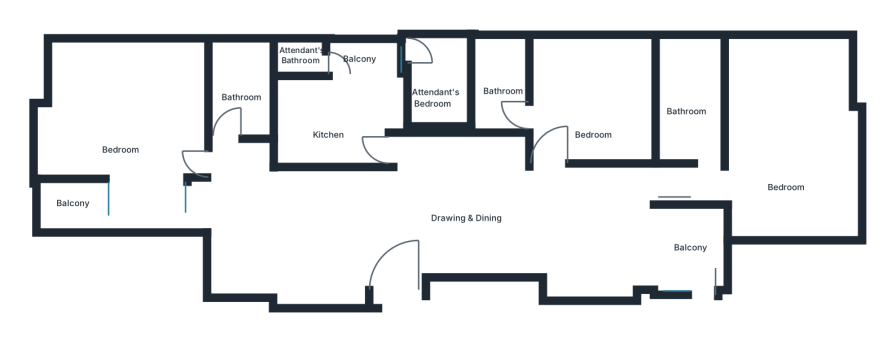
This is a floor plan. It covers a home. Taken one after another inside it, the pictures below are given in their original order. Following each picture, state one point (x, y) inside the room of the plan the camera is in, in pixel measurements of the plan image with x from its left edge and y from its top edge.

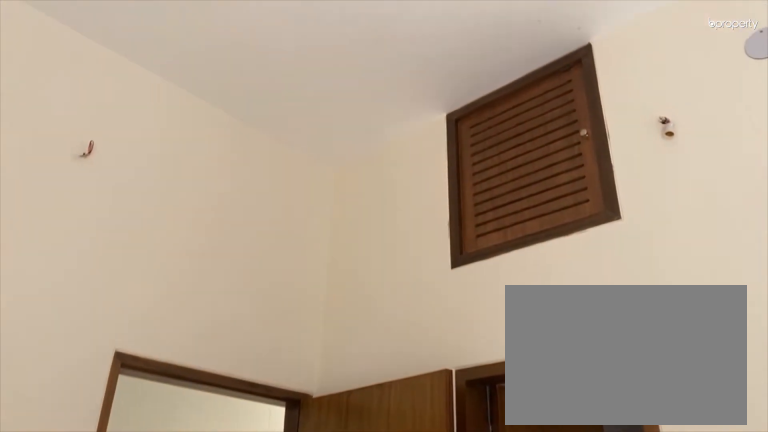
(588, 86)
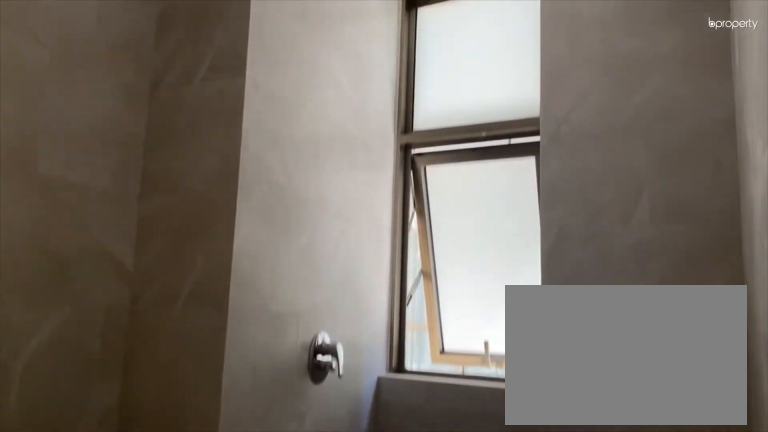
(503, 82)
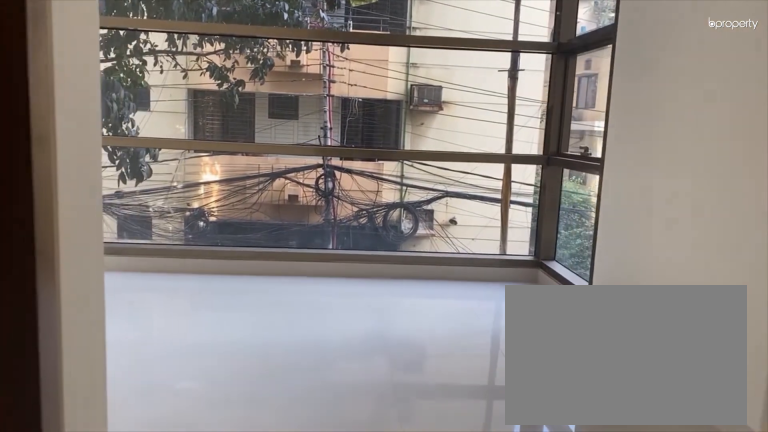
(708, 187)
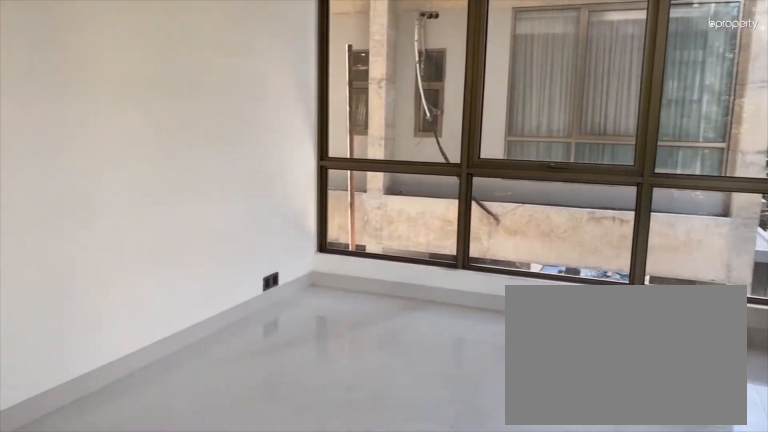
(784, 133)
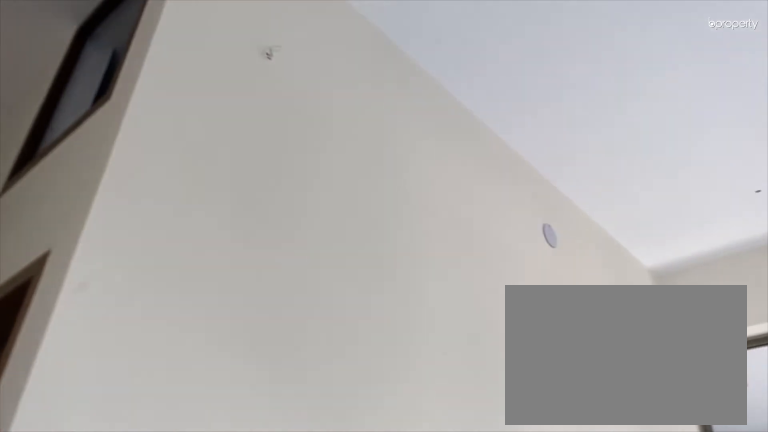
(784, 133)
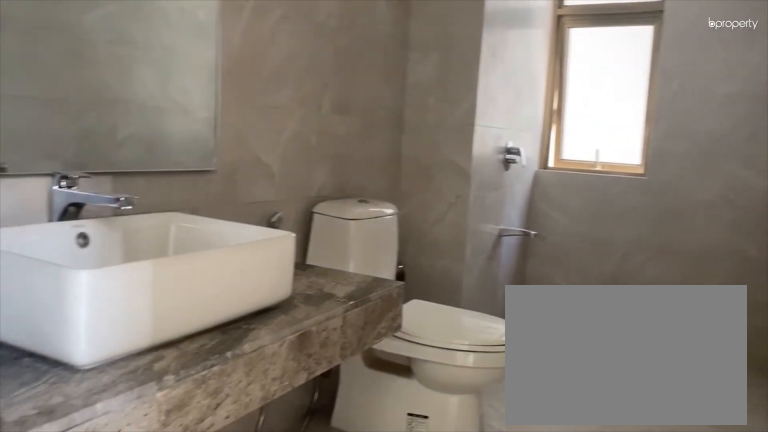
(689, 82)
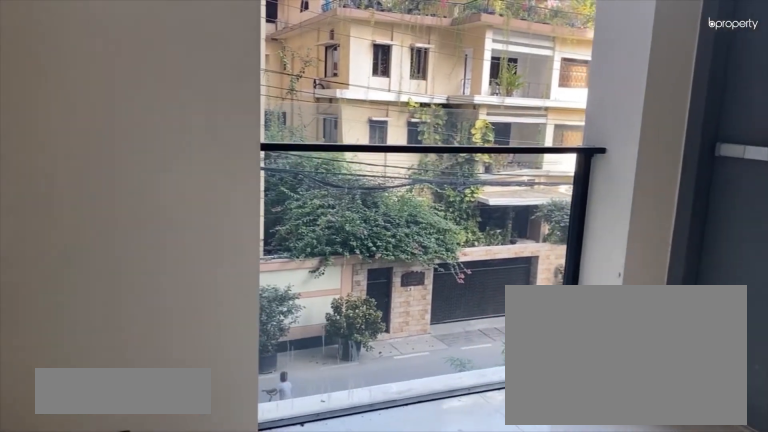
(688, 255)
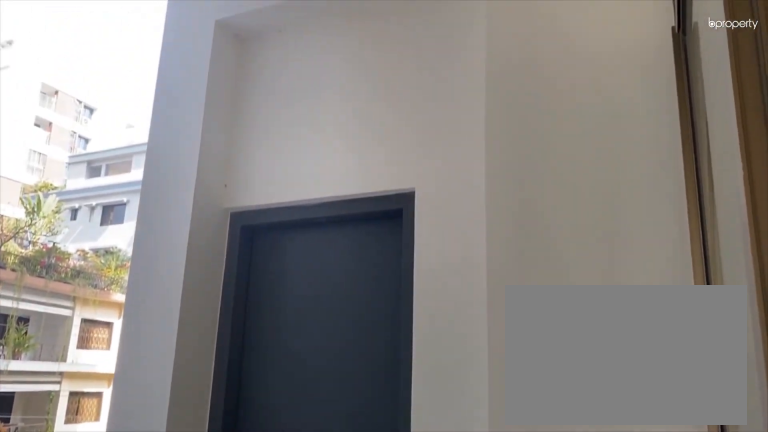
(688, 255)
